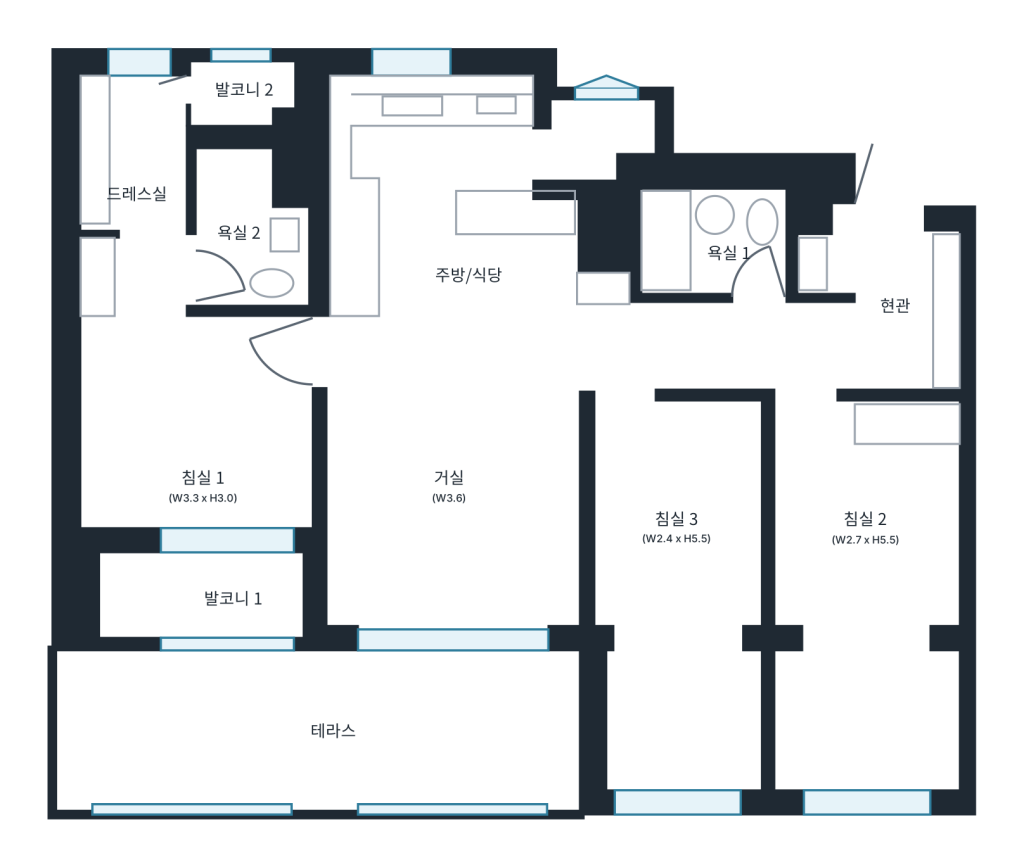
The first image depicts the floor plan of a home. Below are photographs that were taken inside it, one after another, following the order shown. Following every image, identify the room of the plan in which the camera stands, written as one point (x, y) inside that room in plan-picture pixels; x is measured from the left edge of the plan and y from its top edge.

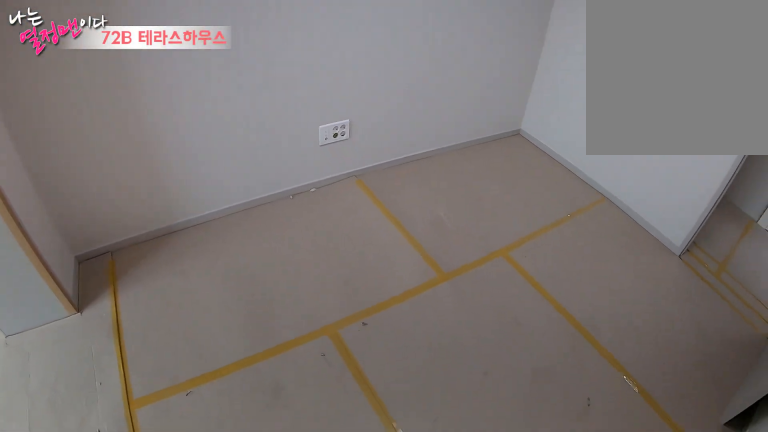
(680, 536)
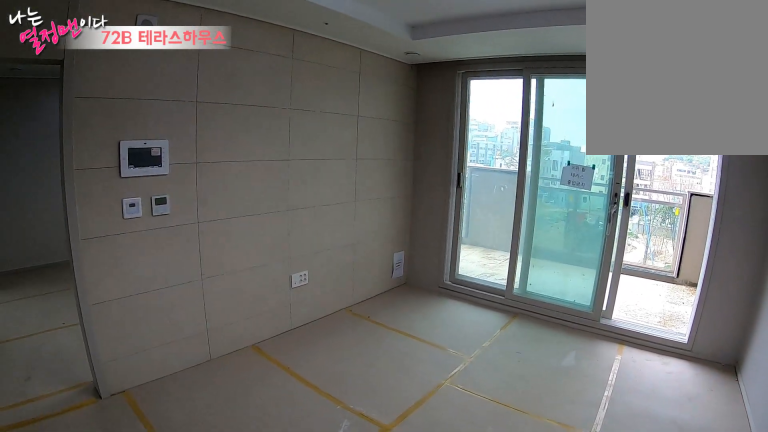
(444, 495)
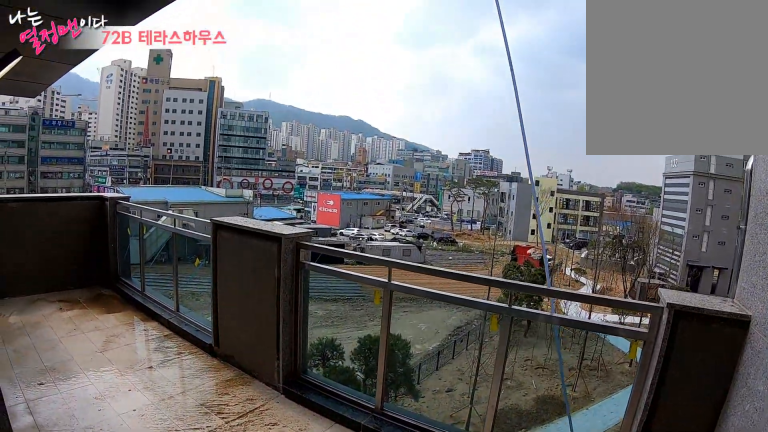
(327, 730)
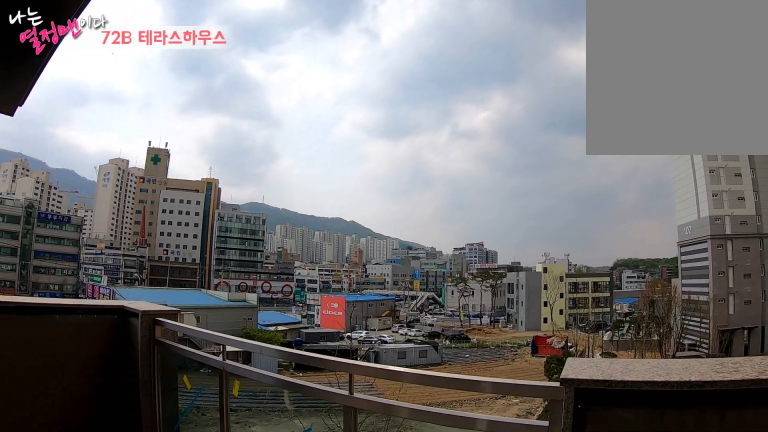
(327, 730)
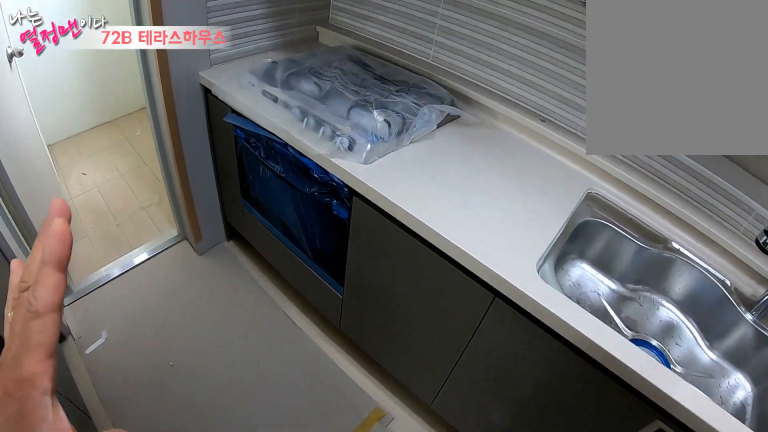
(458, 274)
